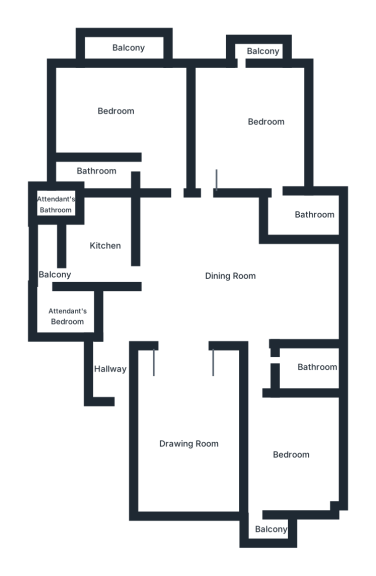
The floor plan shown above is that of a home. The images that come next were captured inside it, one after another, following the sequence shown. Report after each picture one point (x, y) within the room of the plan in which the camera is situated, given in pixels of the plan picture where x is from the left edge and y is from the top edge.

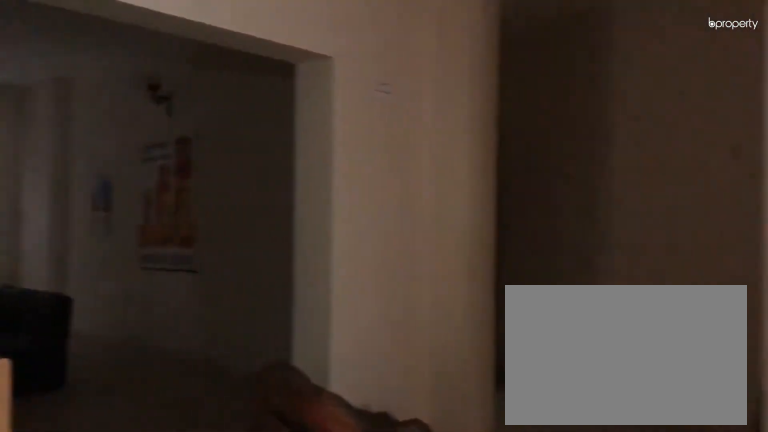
(222, 305)
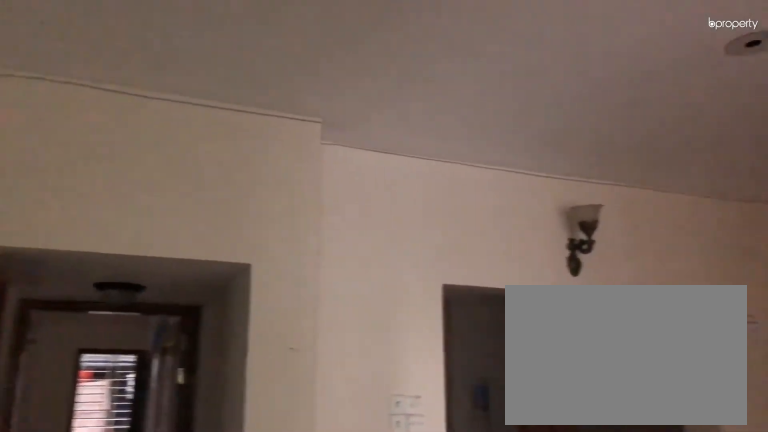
(206, 314)
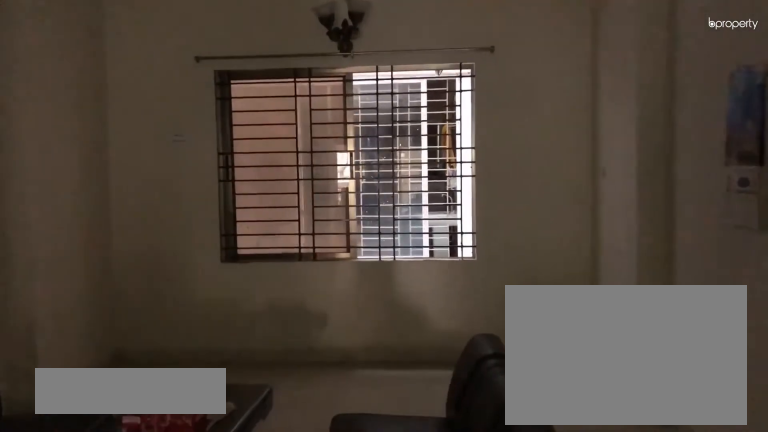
(190, 438)
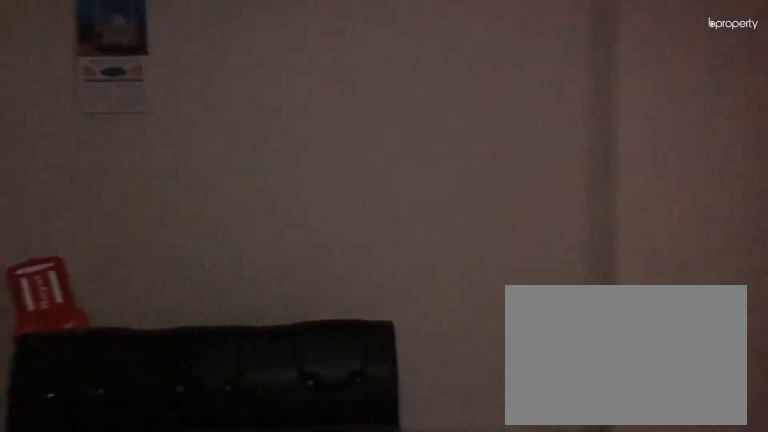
(190, 438)
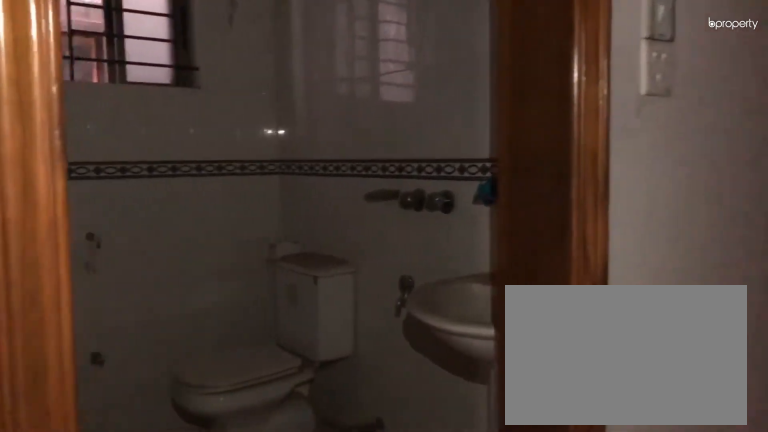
(264, 356)
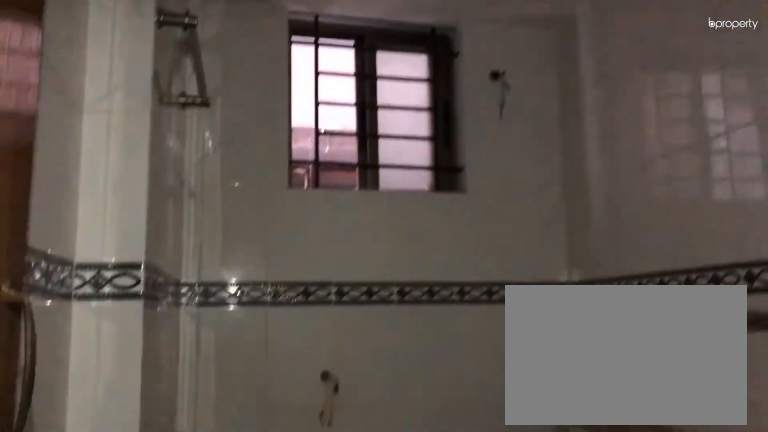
(302, 364)
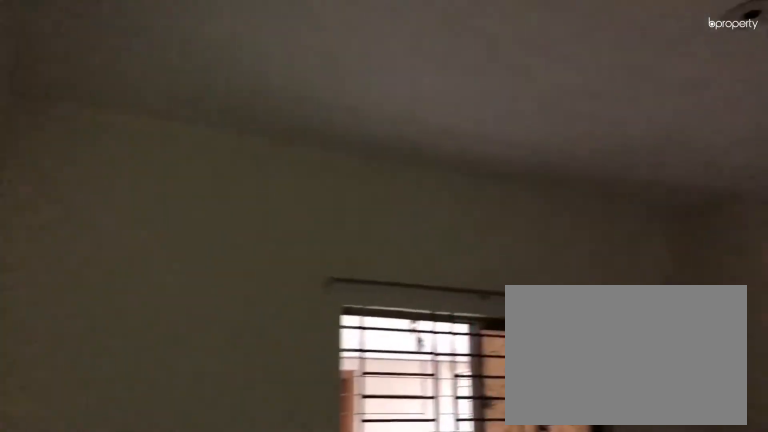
(280, 449)
